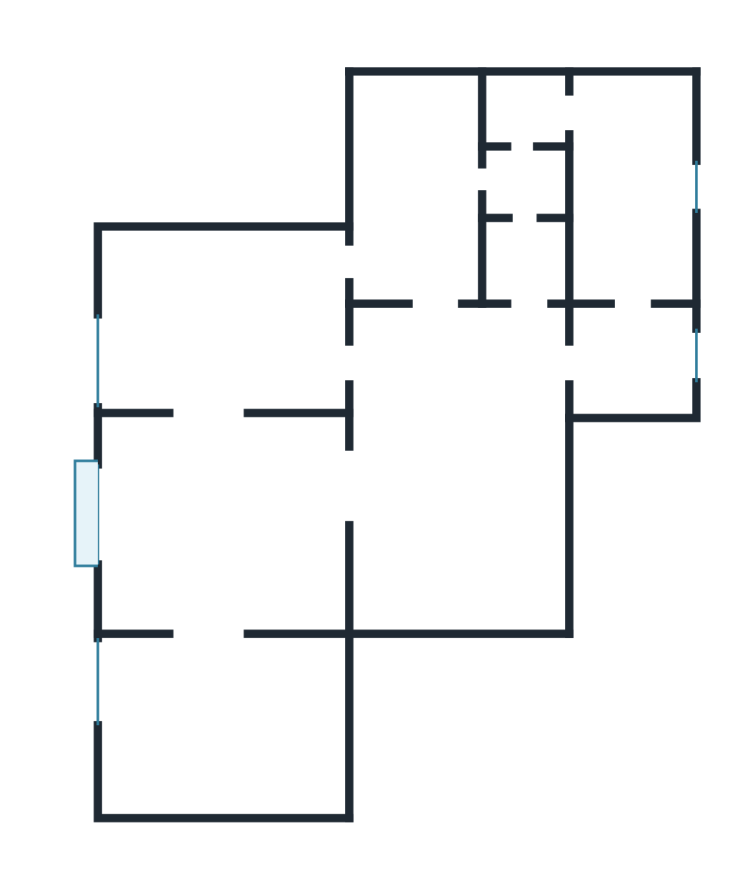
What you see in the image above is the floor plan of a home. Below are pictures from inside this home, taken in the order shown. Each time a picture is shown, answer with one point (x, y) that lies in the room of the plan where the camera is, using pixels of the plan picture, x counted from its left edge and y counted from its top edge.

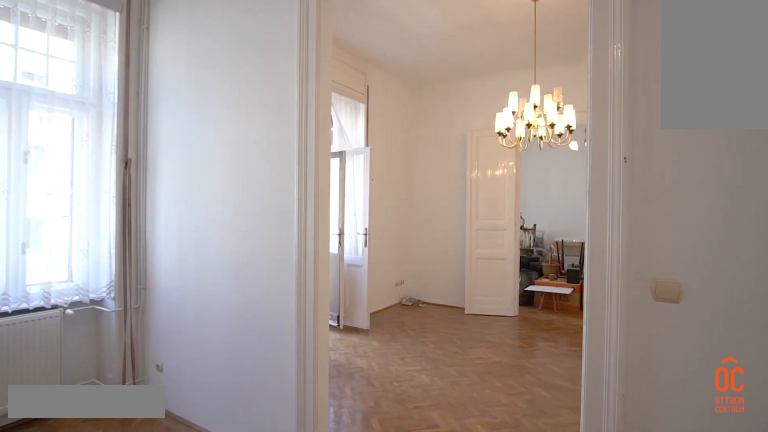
(217, 726)
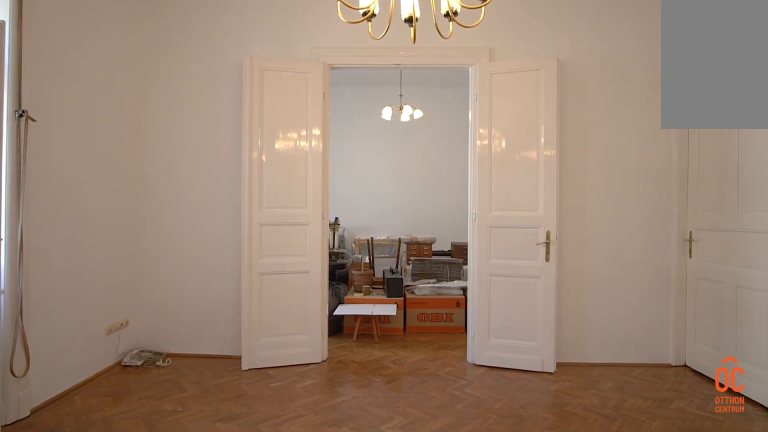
(221, 540)
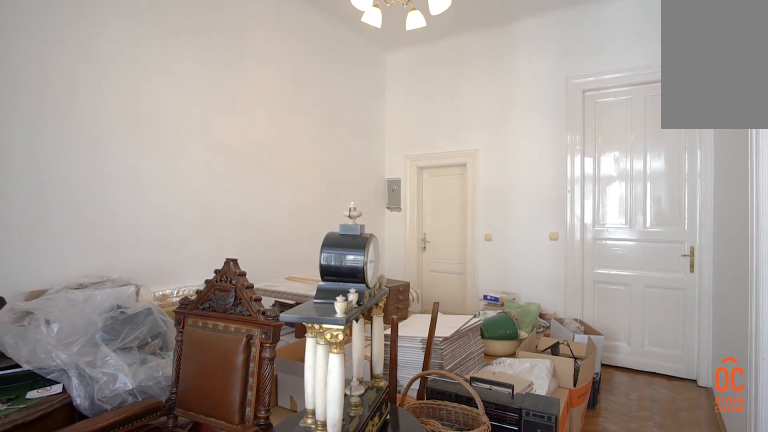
(225, 328)
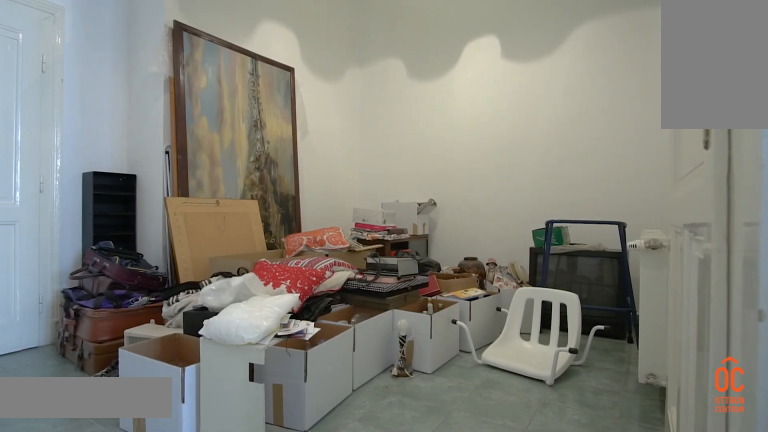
(459, 471)
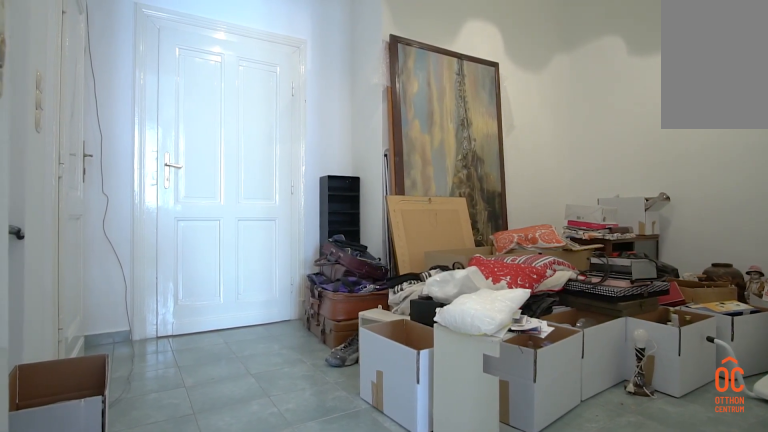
(460, 471)
